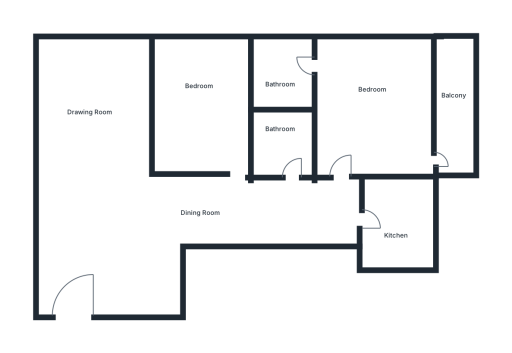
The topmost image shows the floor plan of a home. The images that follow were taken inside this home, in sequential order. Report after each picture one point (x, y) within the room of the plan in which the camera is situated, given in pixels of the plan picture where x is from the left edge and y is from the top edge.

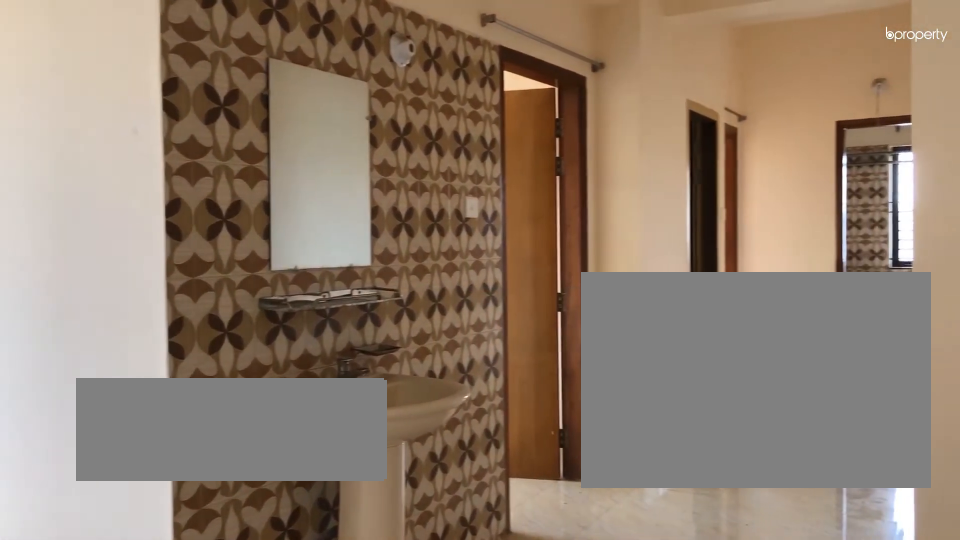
(113, 220)
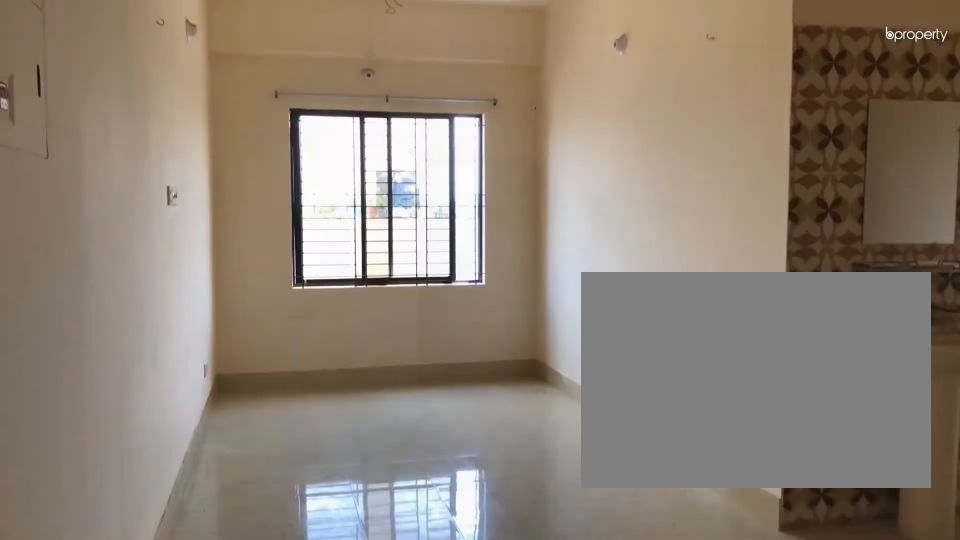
(113, 220)
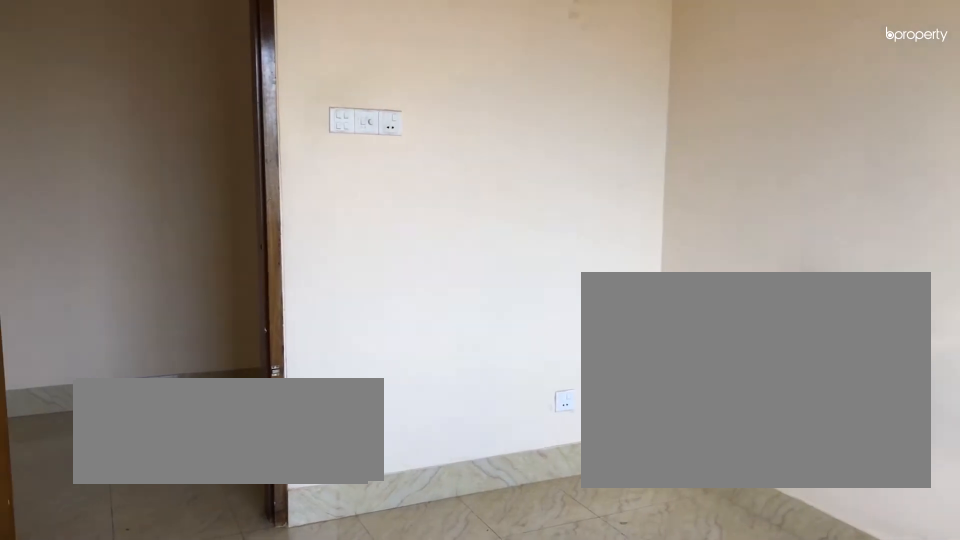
(206, 112)
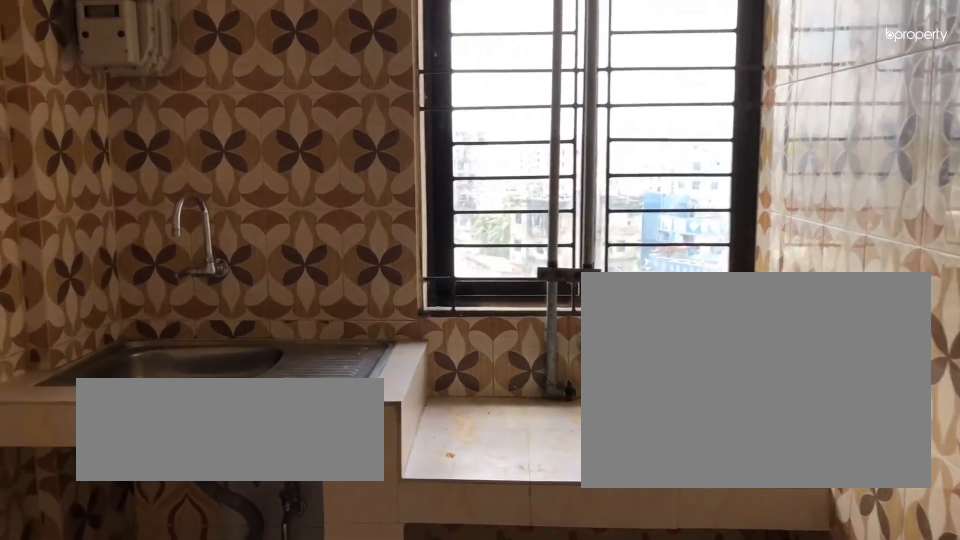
(396, 218)
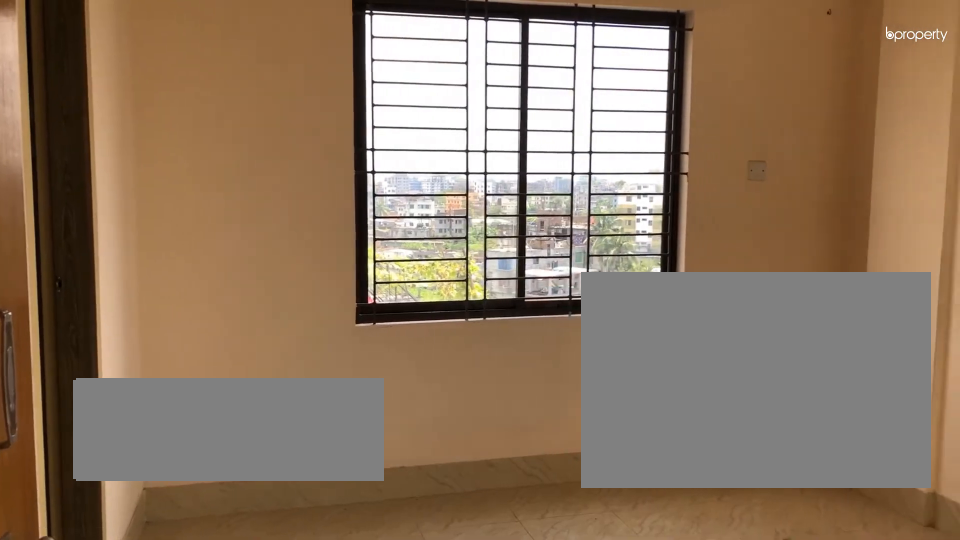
(374, 99)
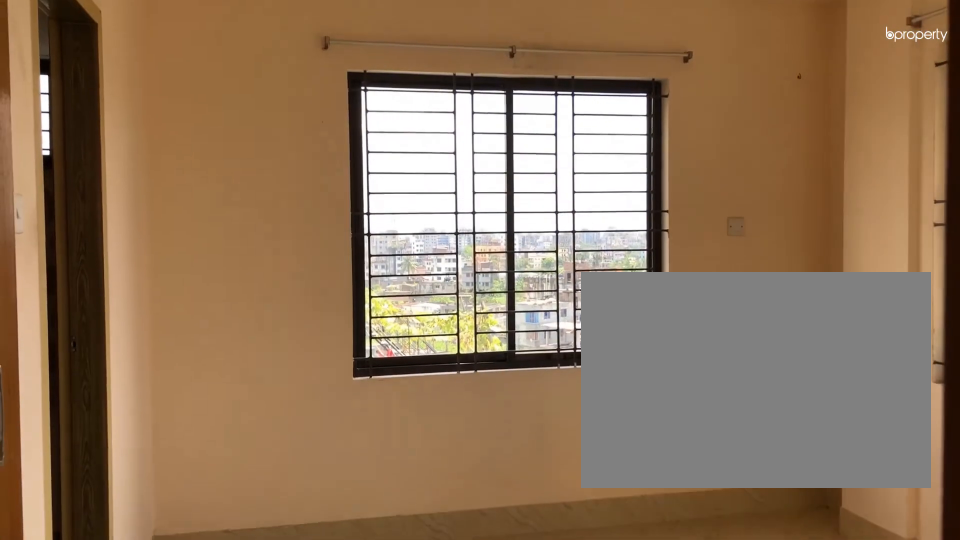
(374, 99)
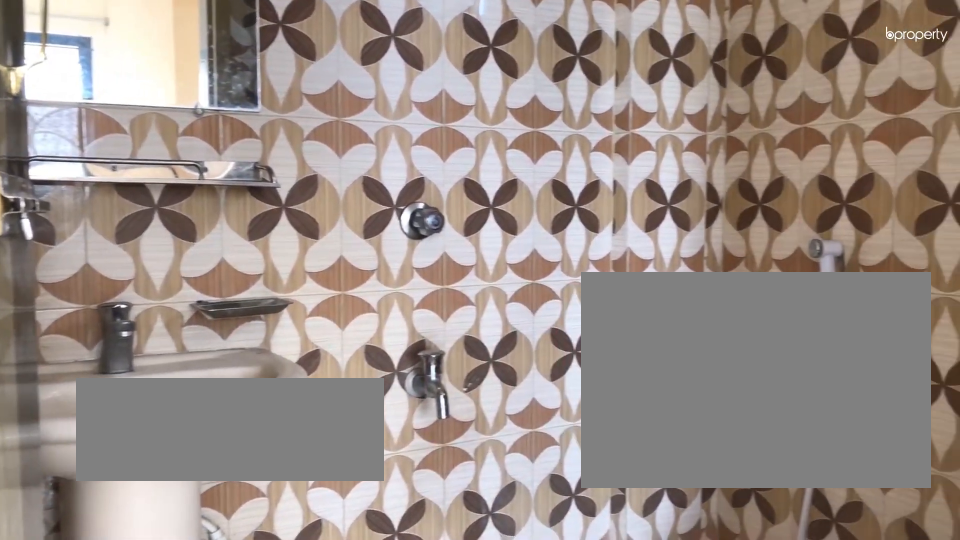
(283, 79)
